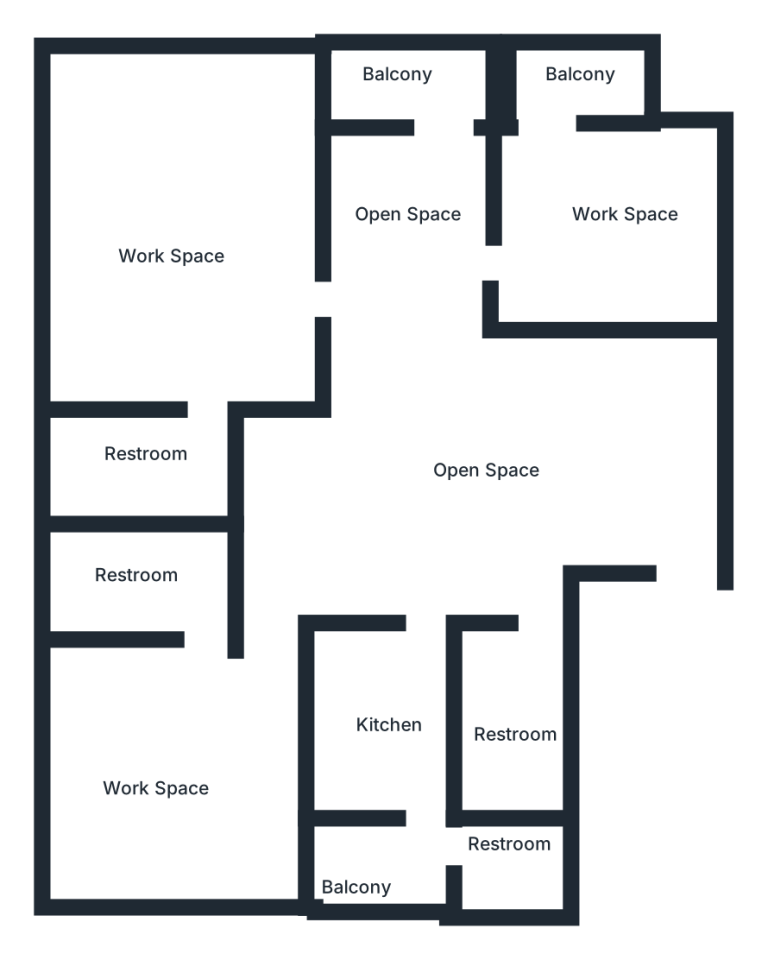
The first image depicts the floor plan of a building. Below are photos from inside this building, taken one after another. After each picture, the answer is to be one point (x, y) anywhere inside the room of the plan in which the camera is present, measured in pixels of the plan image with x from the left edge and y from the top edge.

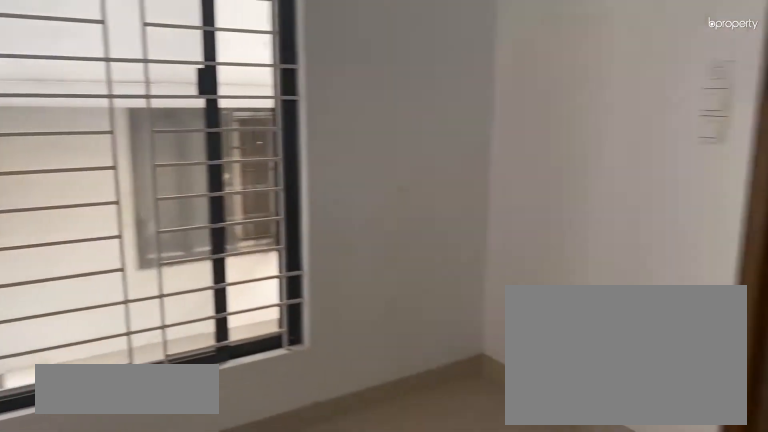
(181, 749)
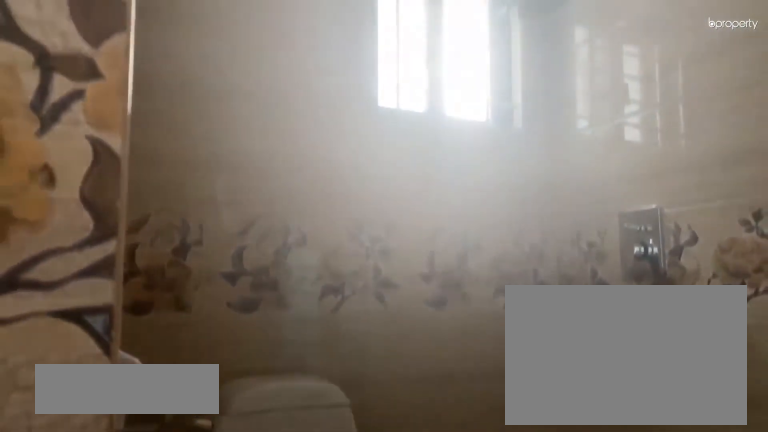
(148, 582)
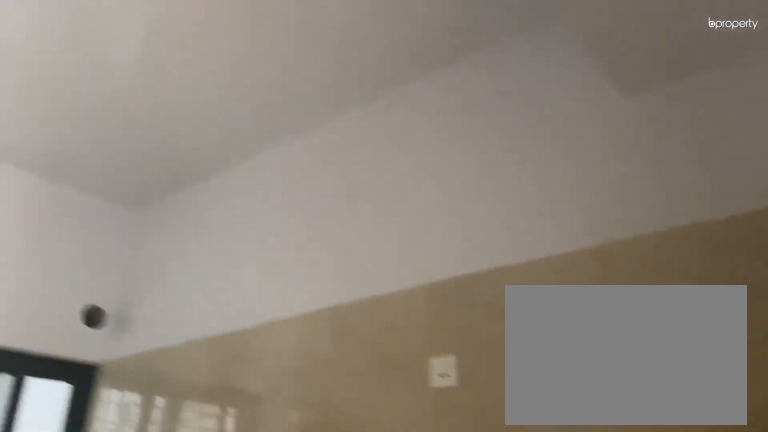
(392, 722)
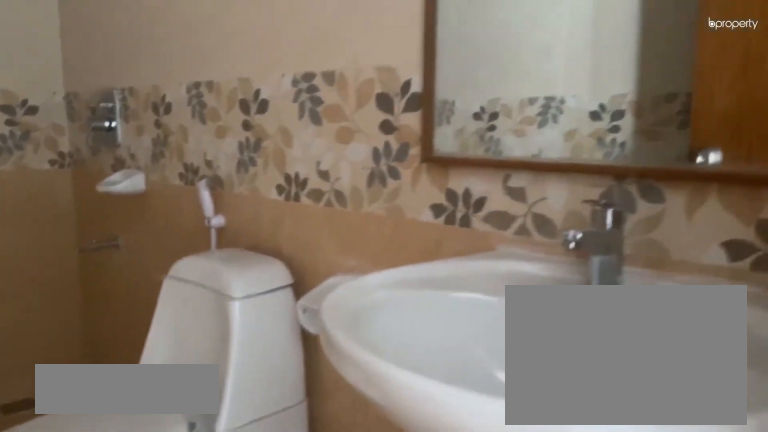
(517, 741)
